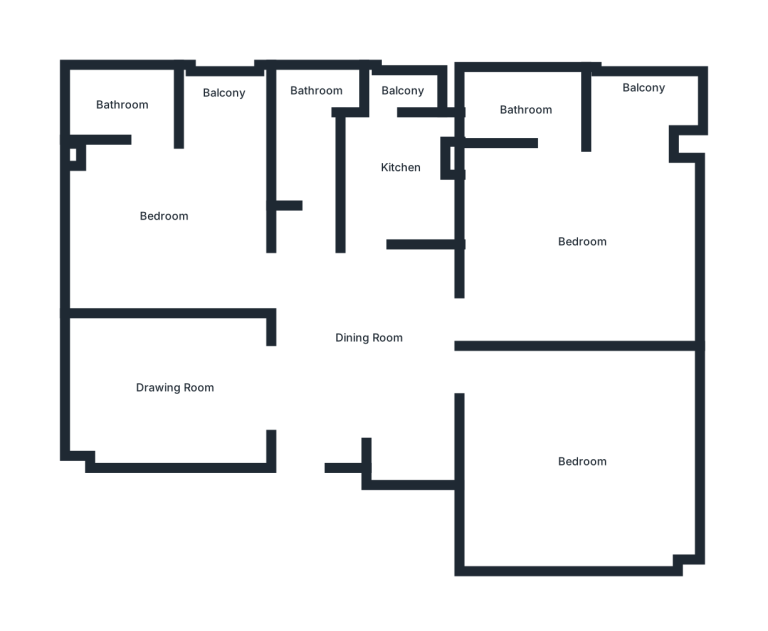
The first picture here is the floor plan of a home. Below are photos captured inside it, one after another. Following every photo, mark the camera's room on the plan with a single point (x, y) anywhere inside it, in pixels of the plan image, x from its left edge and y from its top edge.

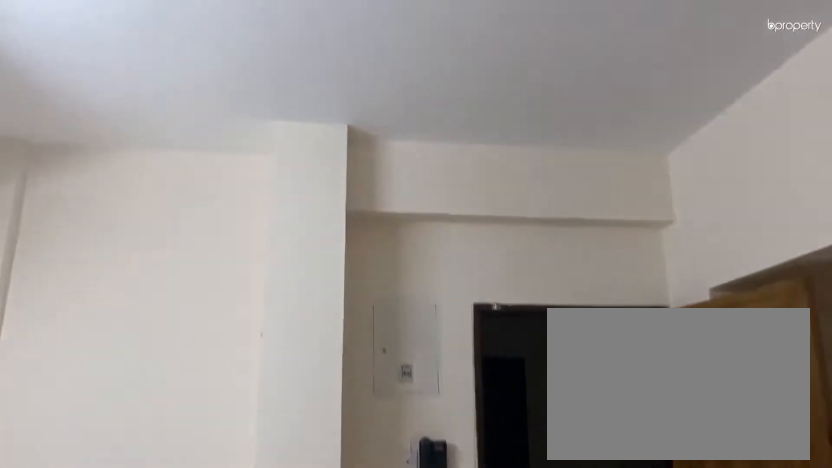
(355, 347)
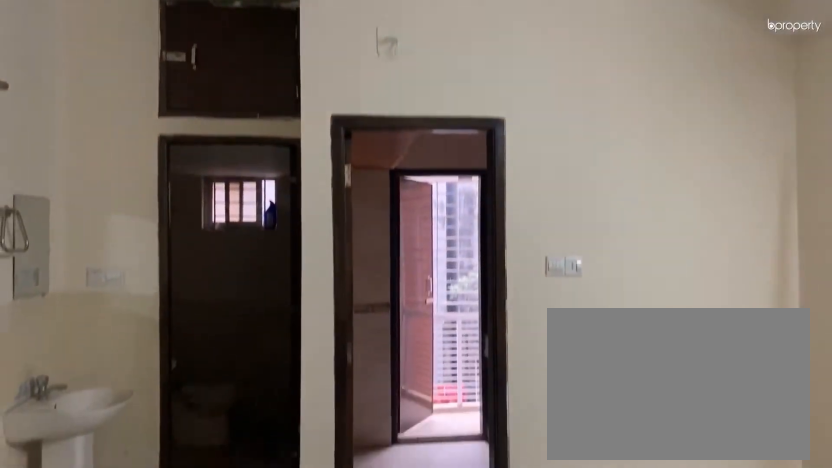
(355, 347)
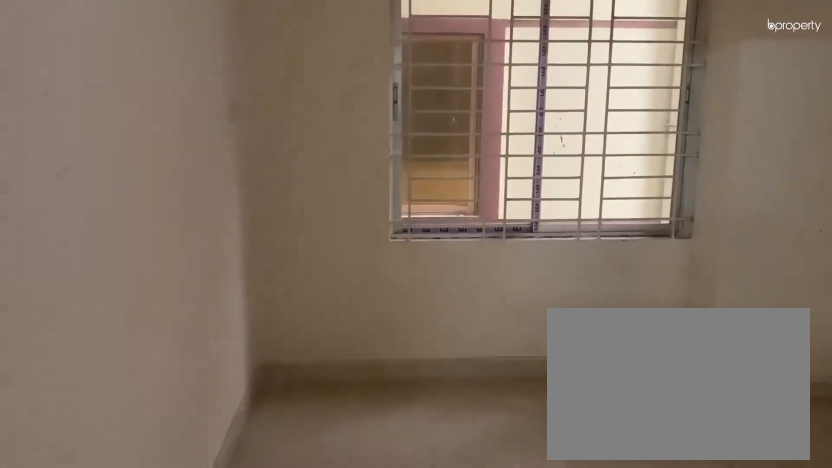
(162, 204)
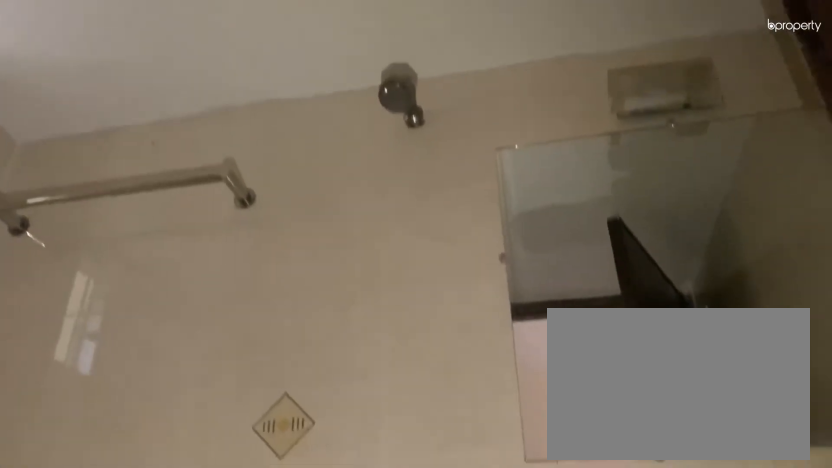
(117, 105)
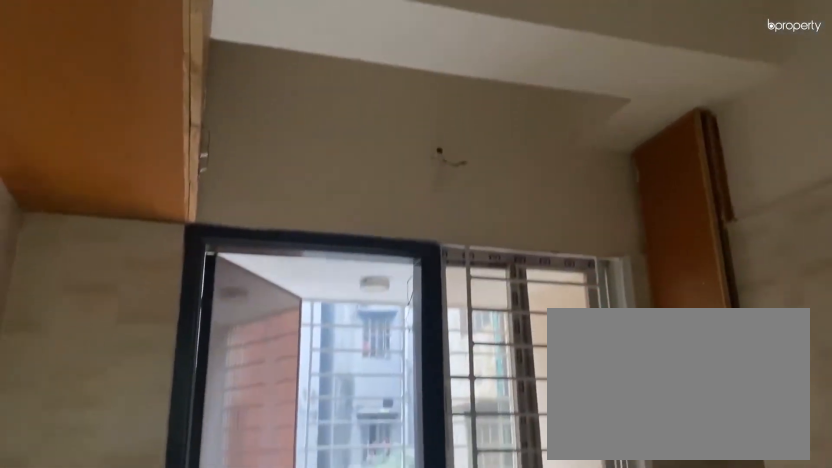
(392, 172)
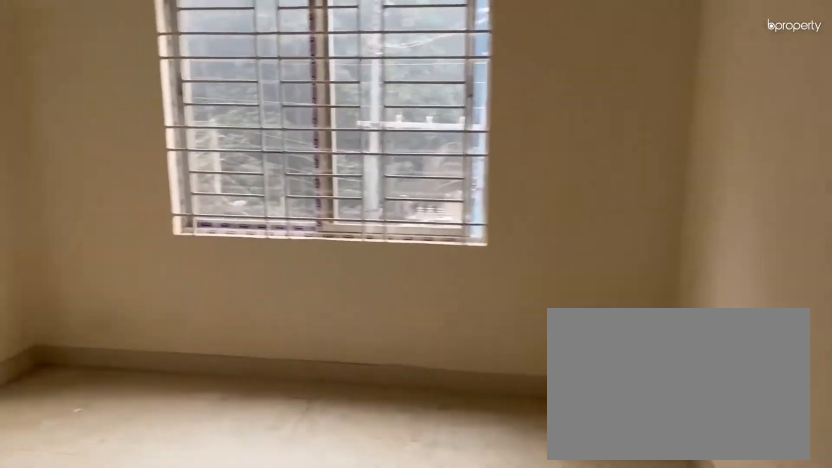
(572, 217)
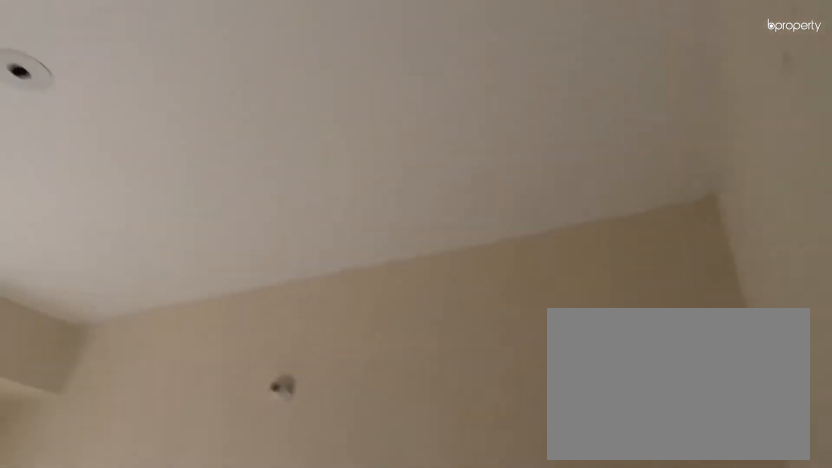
(576, 472)
